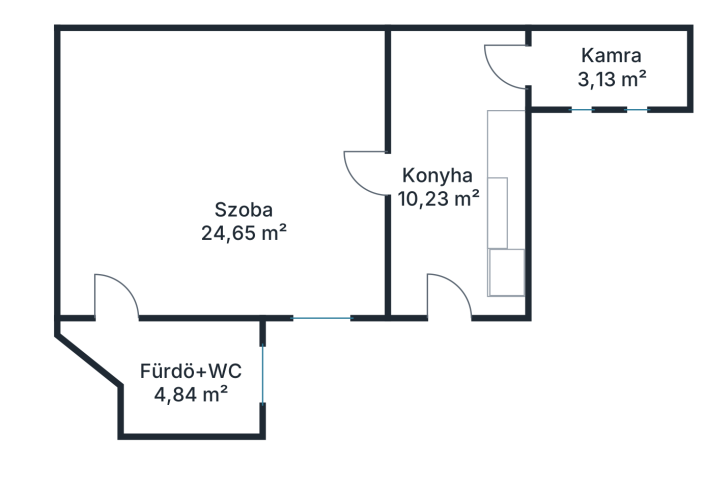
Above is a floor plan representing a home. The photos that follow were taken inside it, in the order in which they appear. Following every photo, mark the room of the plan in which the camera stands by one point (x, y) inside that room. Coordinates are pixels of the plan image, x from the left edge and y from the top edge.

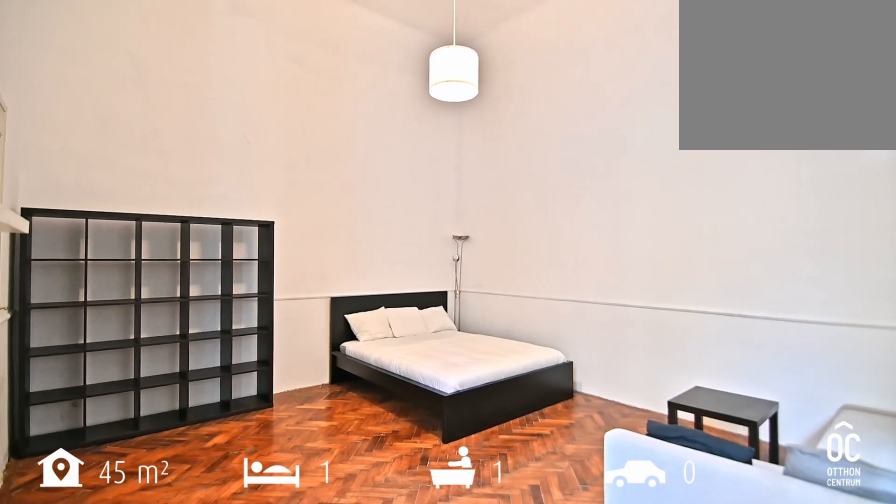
(223, 149)
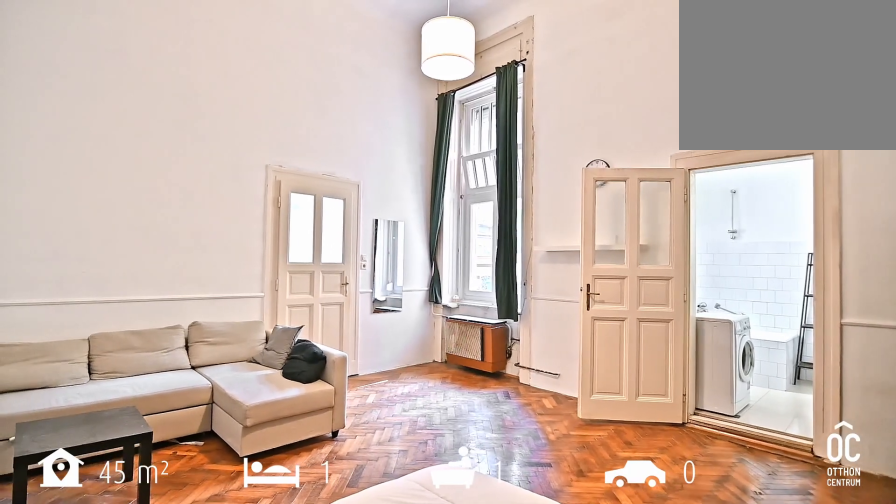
(223, 149)
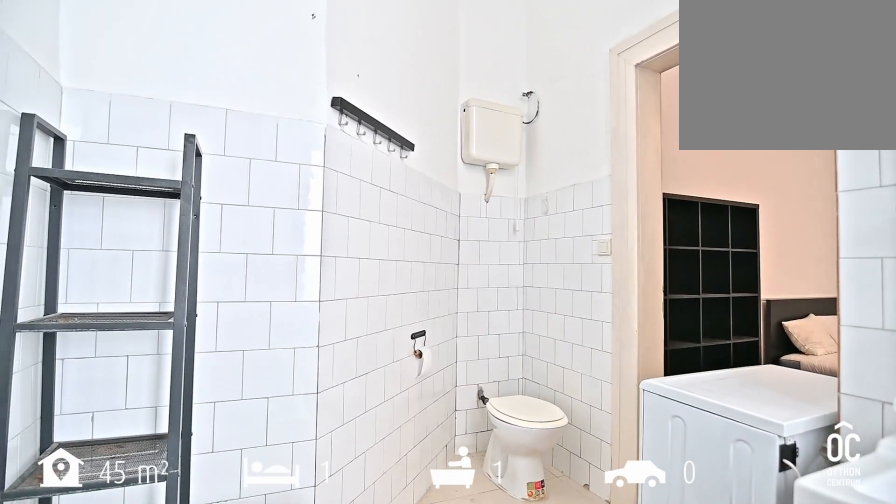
(189, 375)
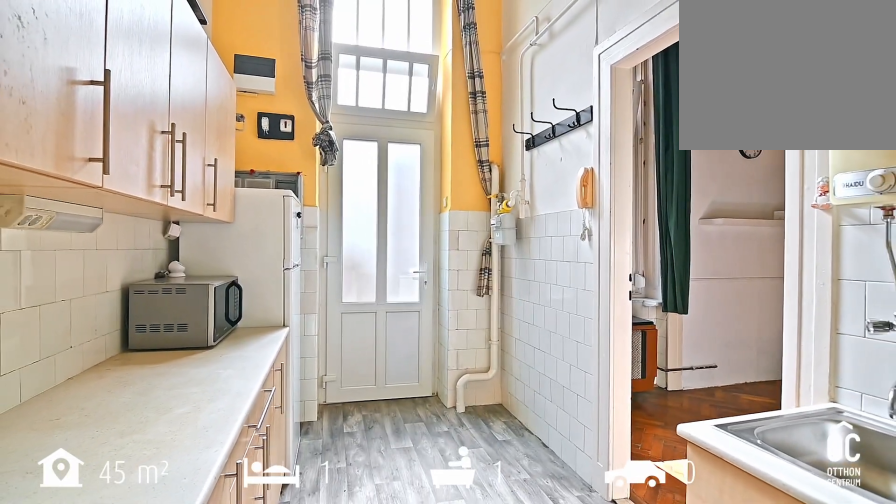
(437, 149)
